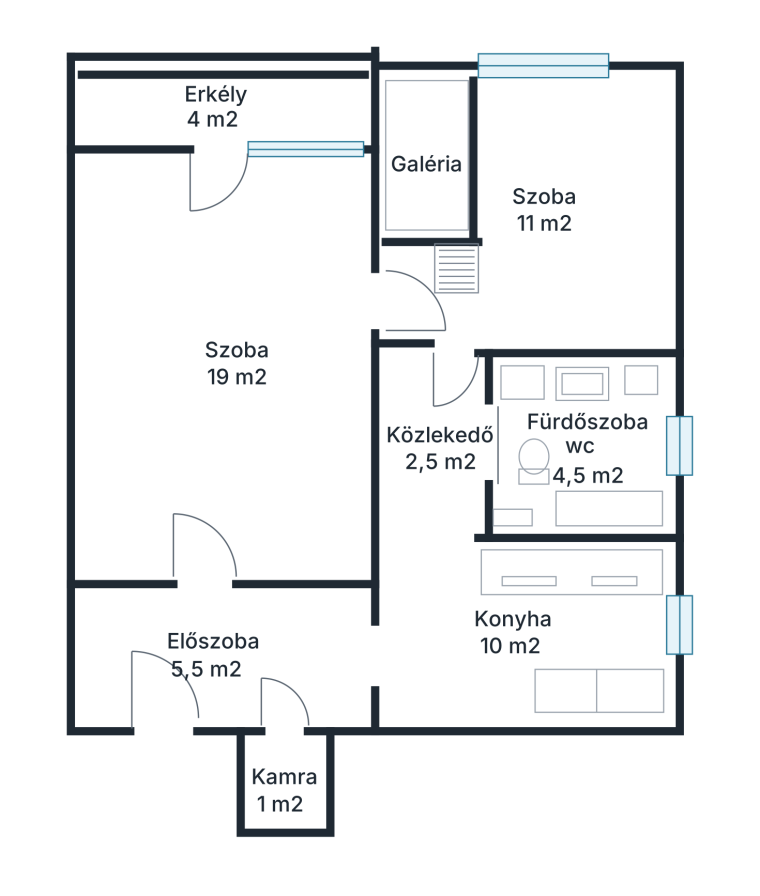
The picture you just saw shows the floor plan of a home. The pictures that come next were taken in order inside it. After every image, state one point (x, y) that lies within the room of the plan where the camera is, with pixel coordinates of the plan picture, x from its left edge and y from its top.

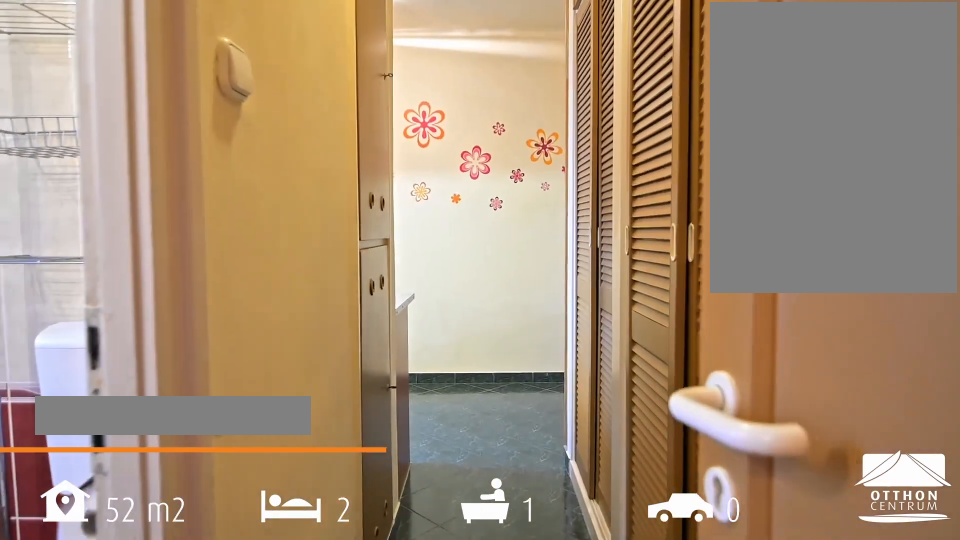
(449, 454)
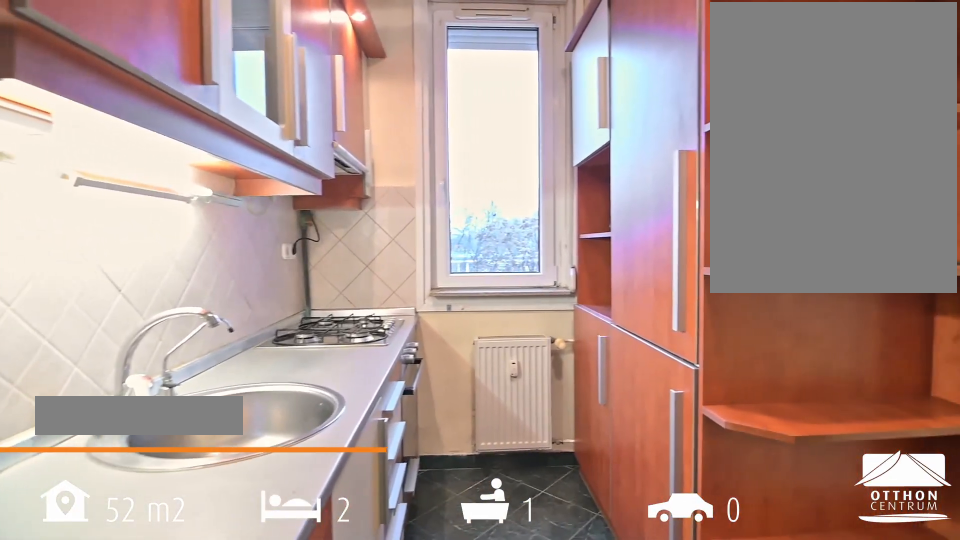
(517, 630)
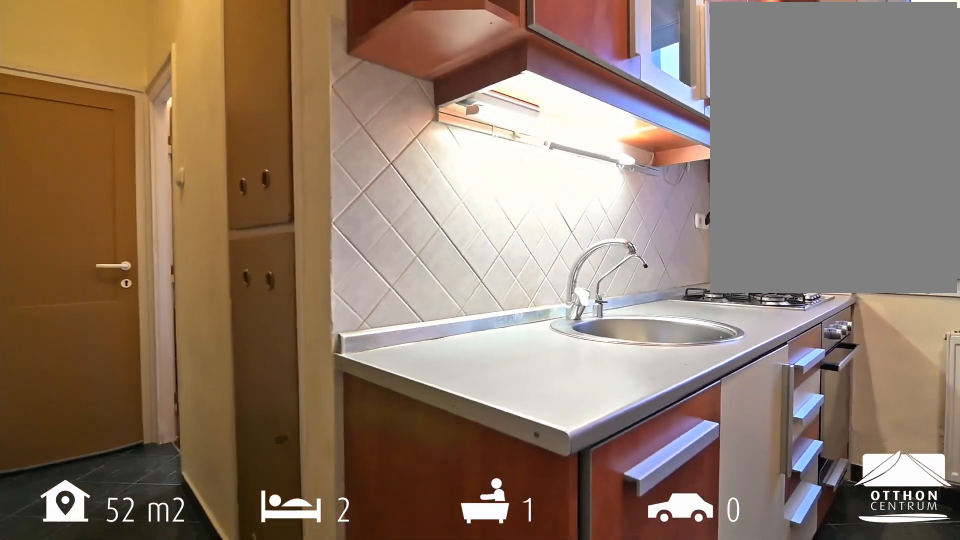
(517, 631)
